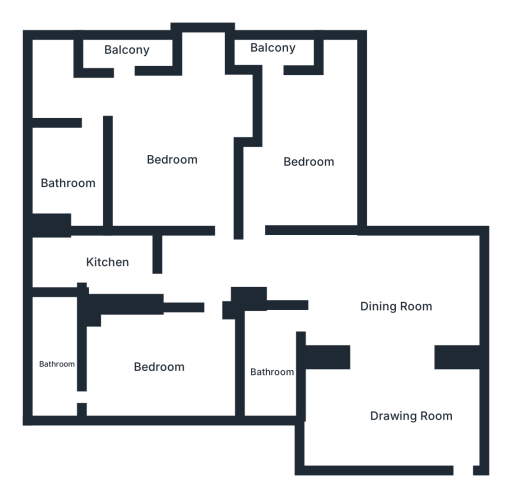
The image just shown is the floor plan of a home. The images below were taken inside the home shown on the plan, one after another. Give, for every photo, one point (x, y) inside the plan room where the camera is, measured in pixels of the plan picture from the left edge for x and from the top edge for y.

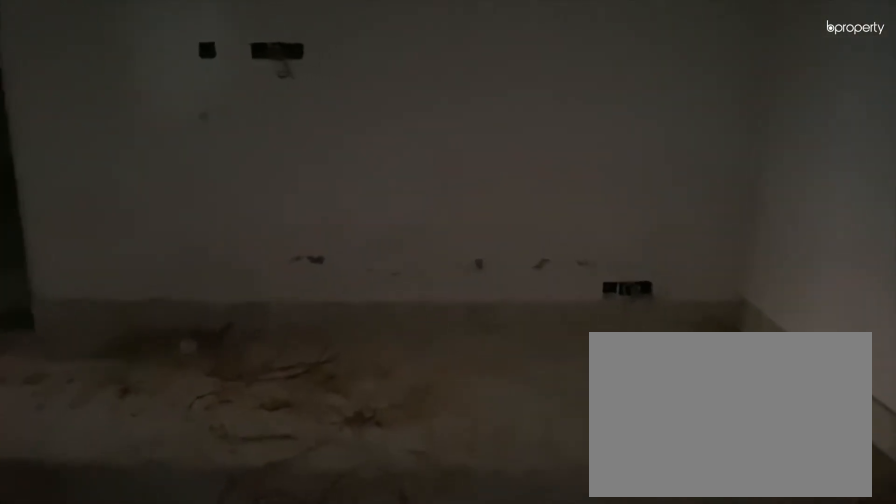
(399, 306)
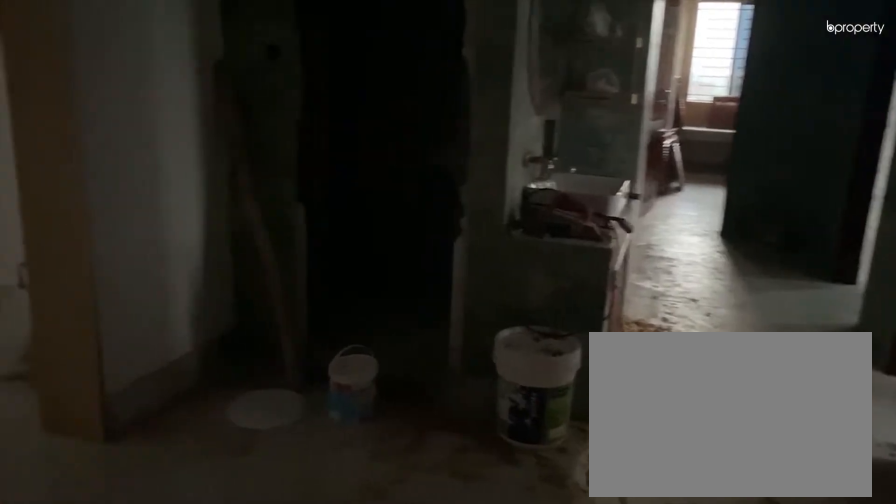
(399, 306)
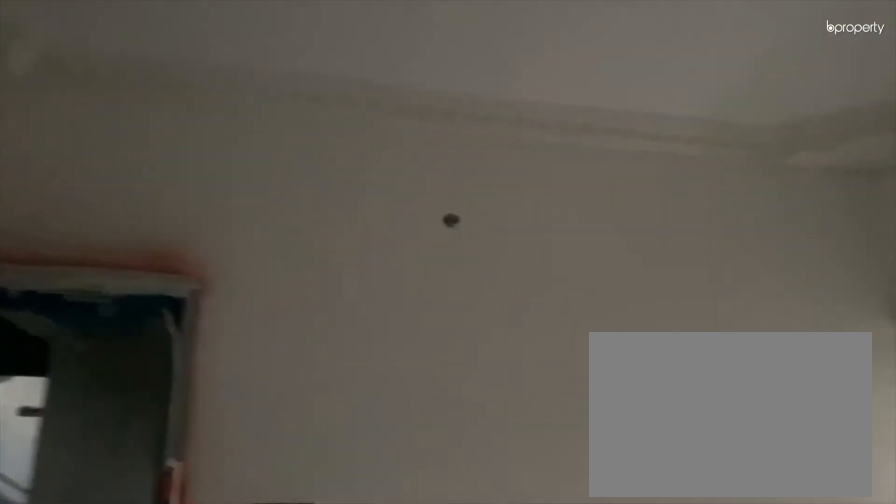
(399, 404)
